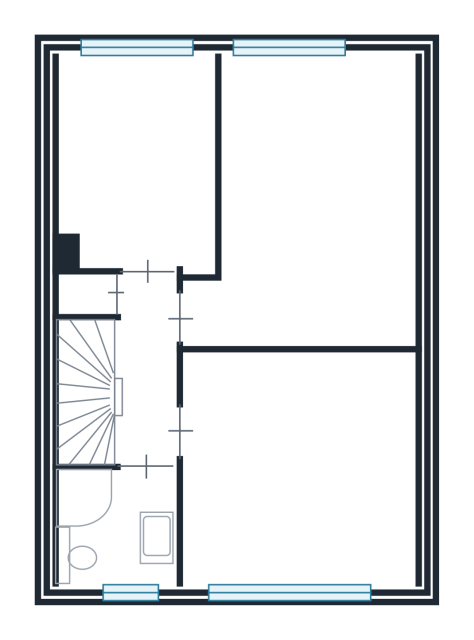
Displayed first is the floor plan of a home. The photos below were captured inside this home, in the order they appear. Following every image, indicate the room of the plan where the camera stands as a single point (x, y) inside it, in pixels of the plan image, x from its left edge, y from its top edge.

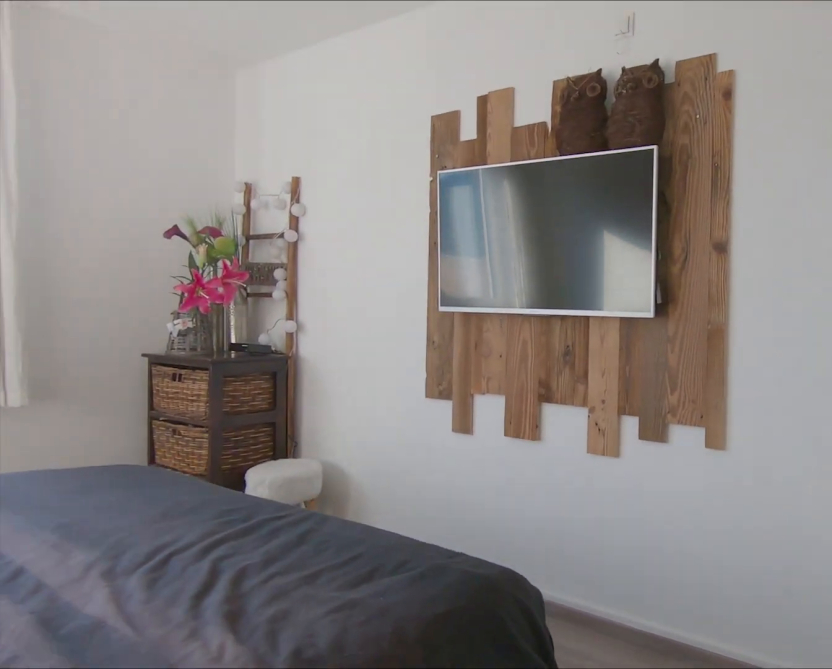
(315, 206)
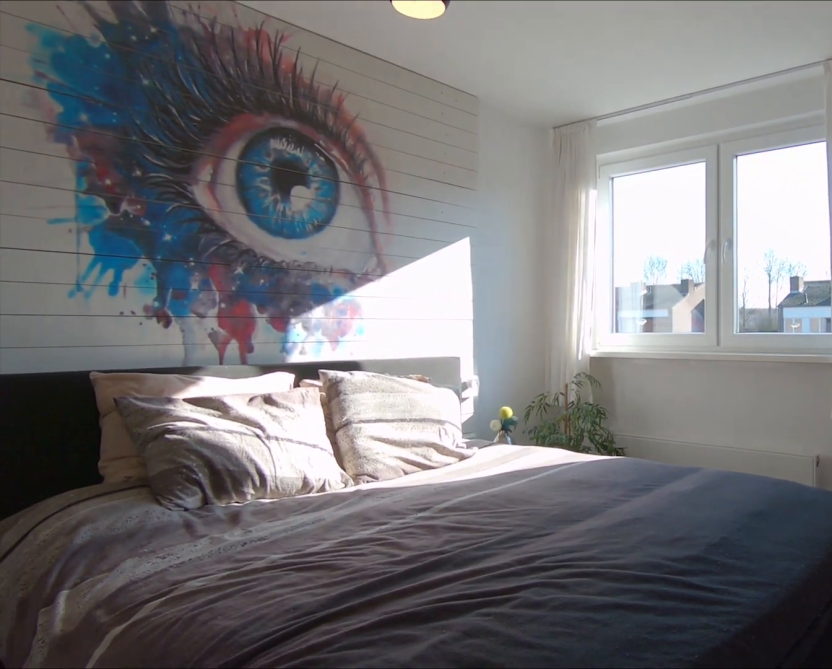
(315, 206)
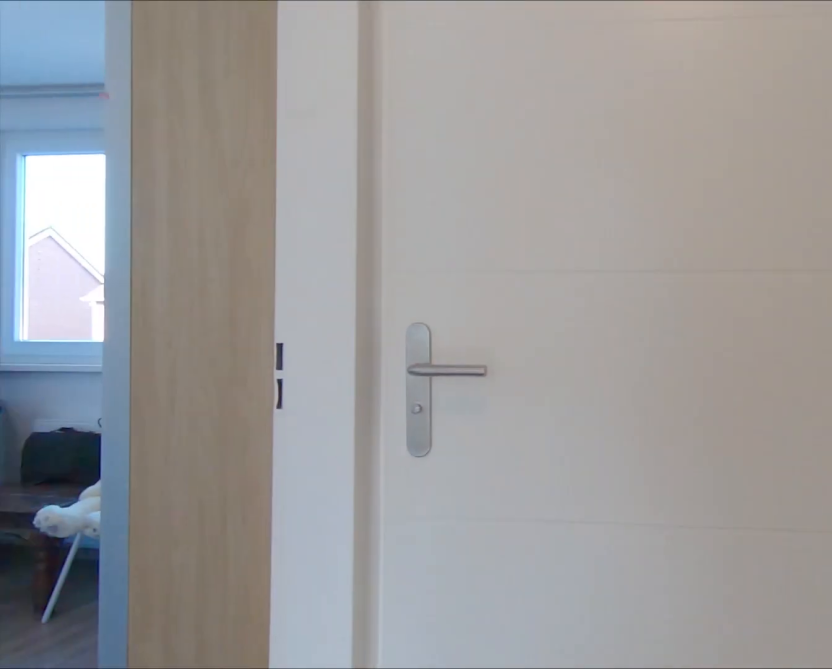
(145, 370)
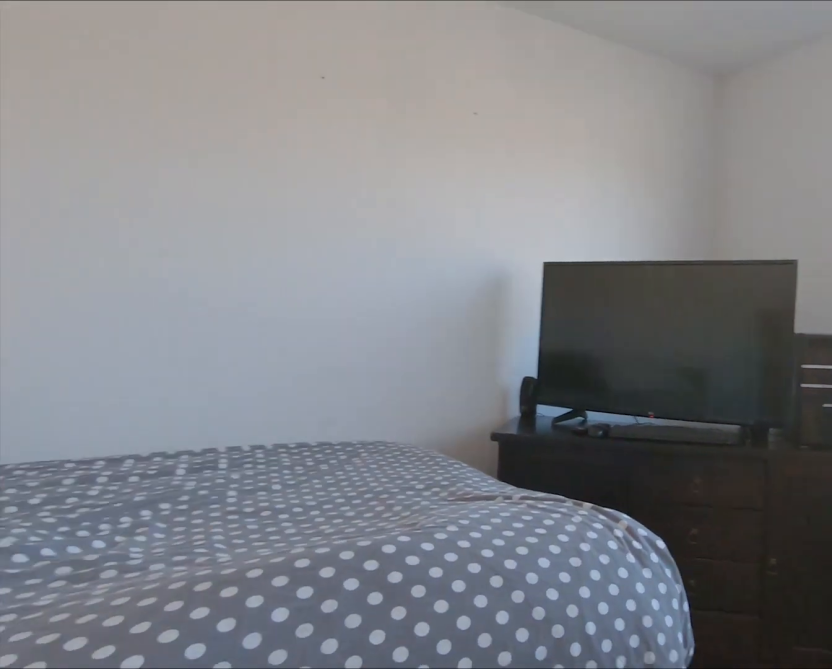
(301, 467)
